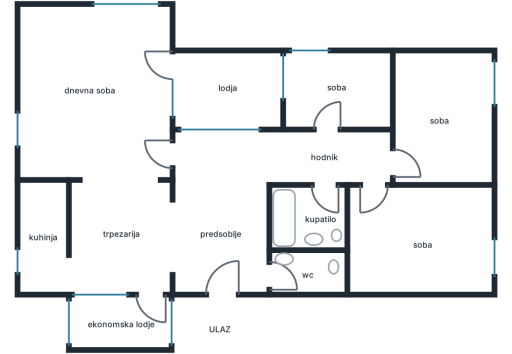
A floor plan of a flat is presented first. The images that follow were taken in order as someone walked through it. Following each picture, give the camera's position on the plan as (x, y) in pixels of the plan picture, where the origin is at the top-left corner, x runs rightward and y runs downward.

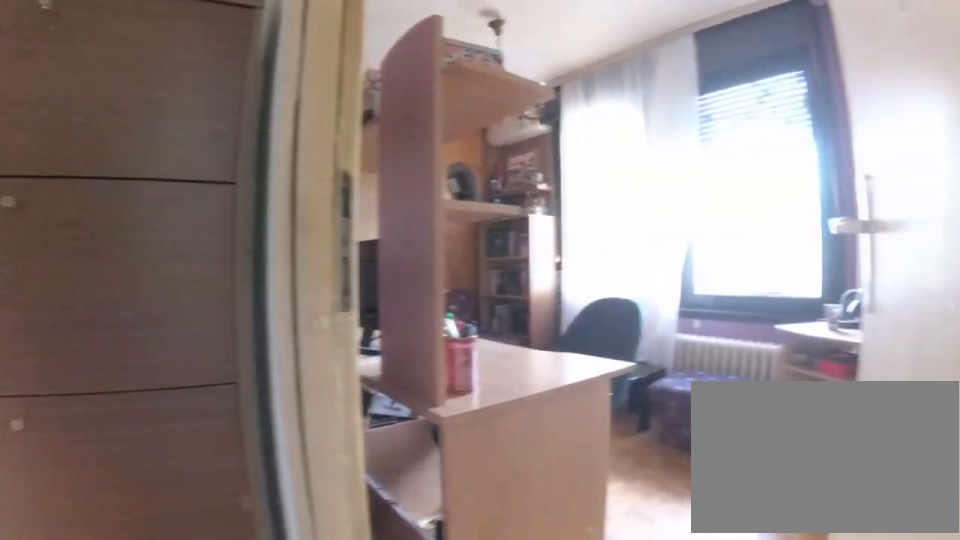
(366, 173)
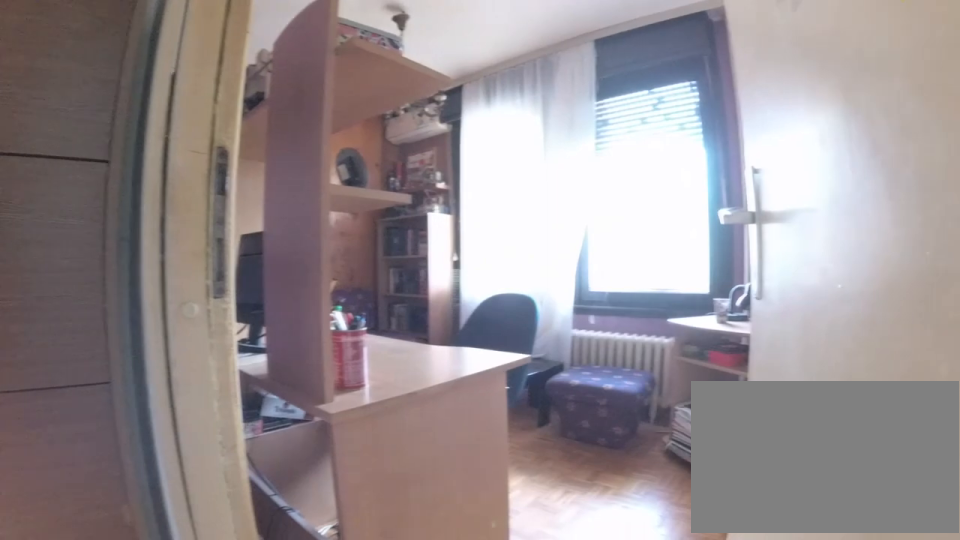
(366, 174)
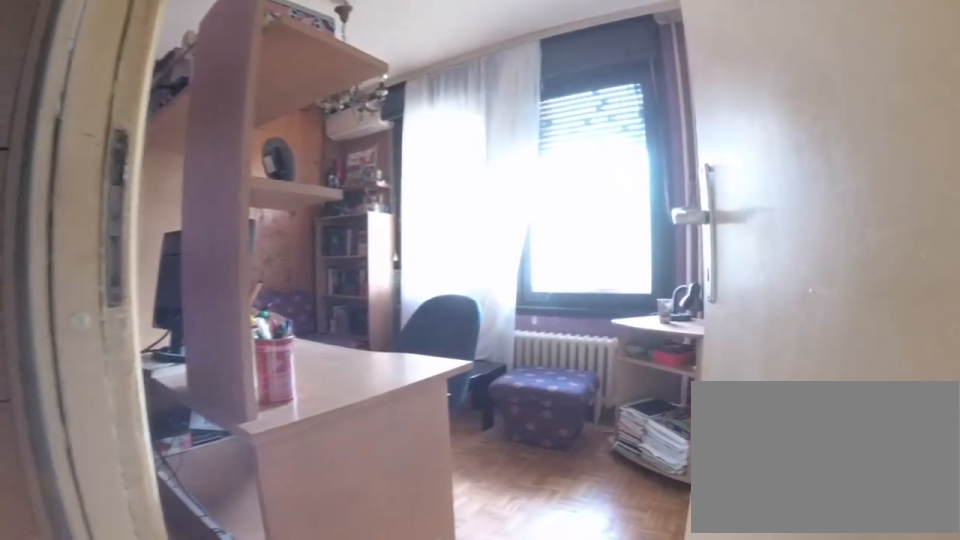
(370, 174)
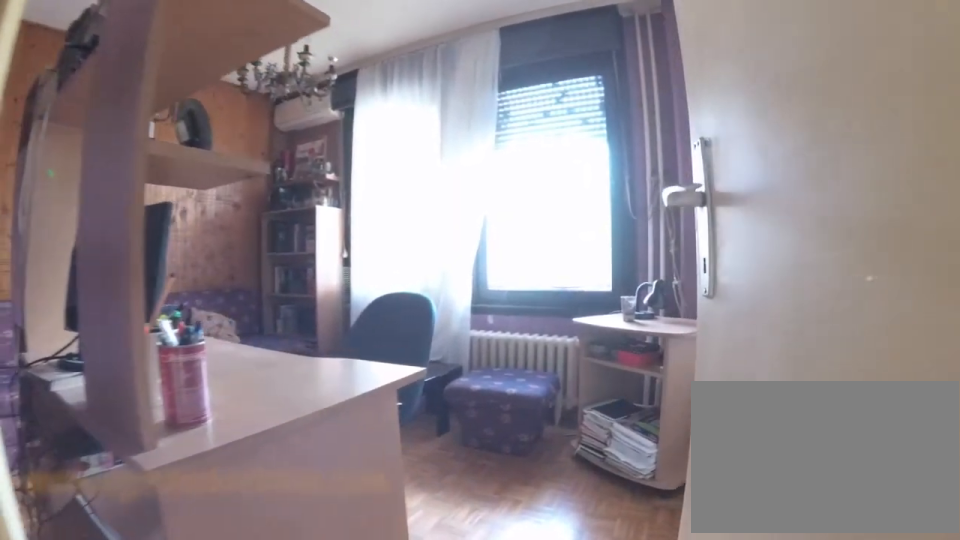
(375, 171)
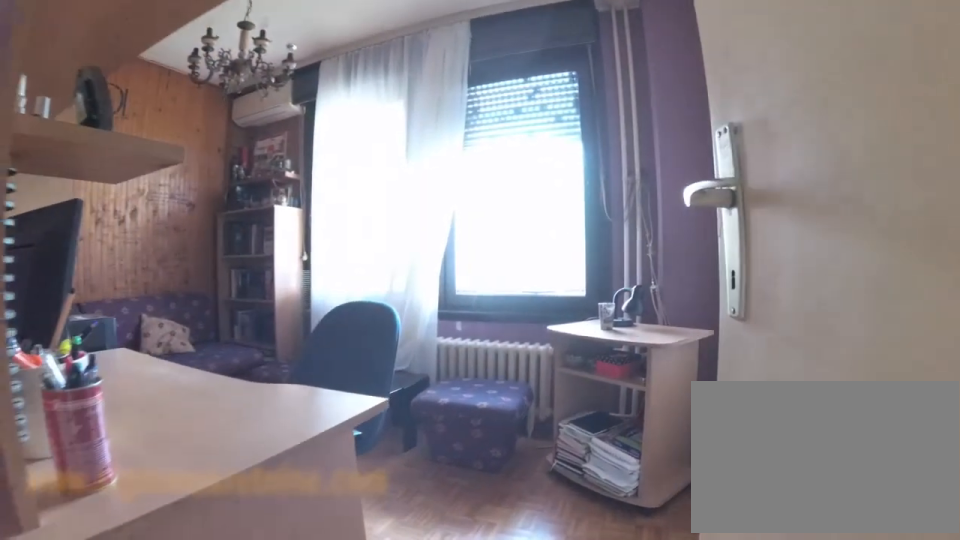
(385, 170)
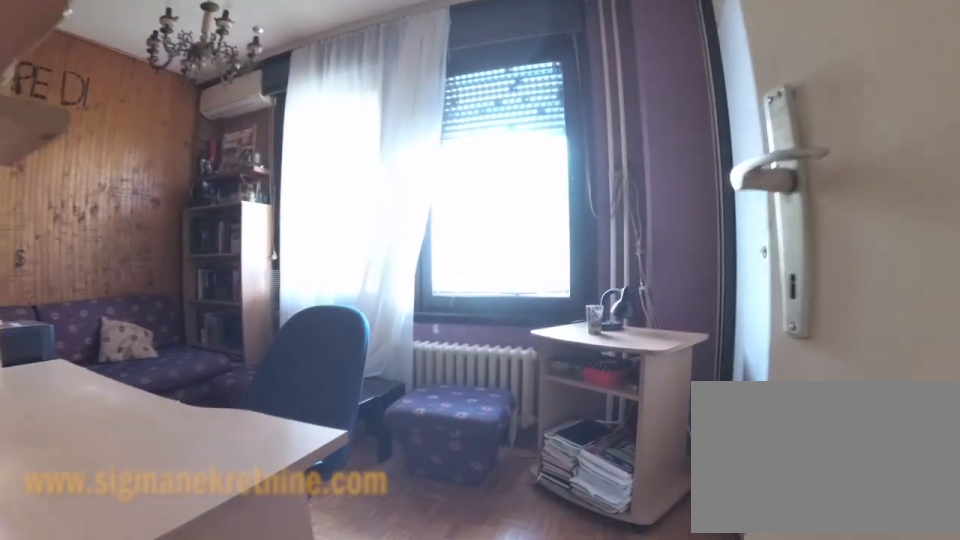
(392, 170)
